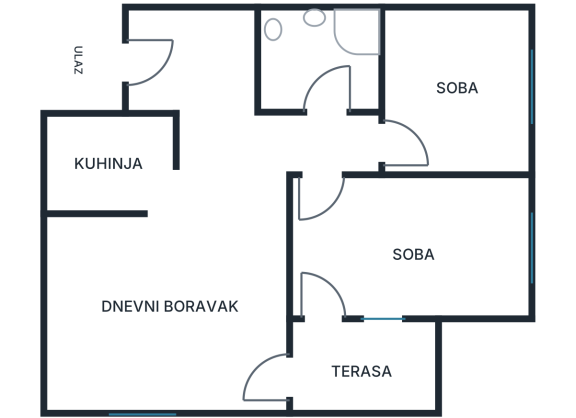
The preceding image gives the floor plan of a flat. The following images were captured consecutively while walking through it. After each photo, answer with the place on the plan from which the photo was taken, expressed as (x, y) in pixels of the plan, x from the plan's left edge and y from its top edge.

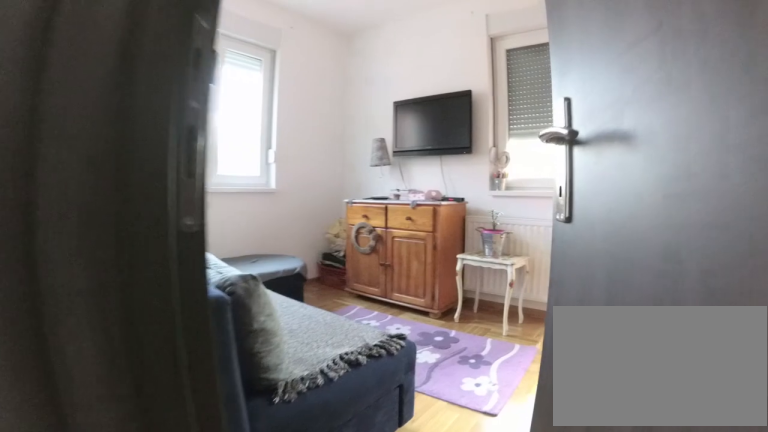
(303, 151)
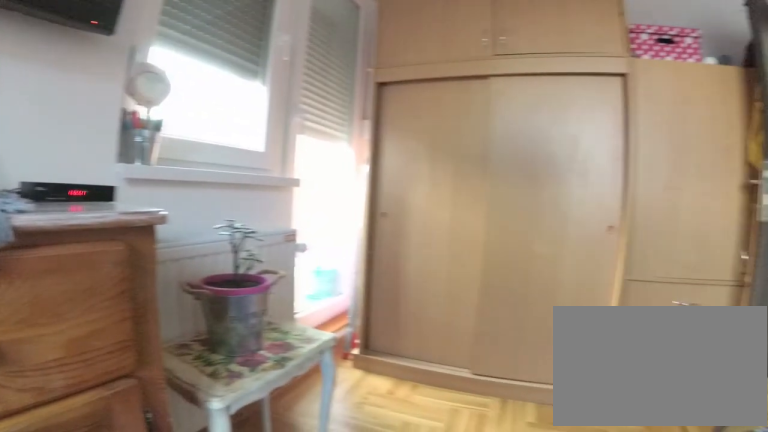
(423, 262)
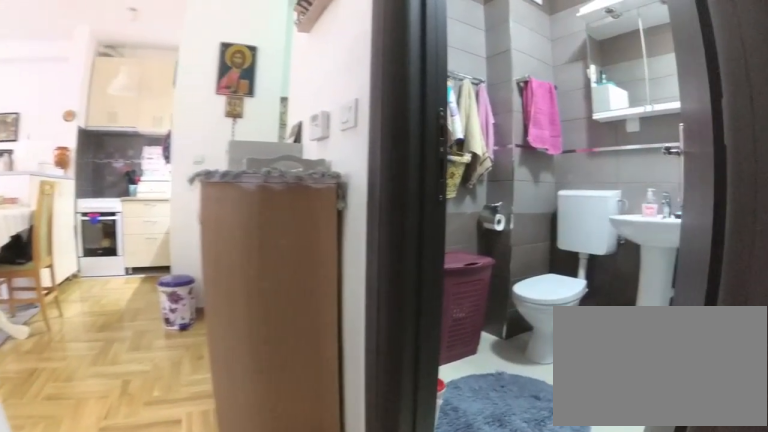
(367, 142)
